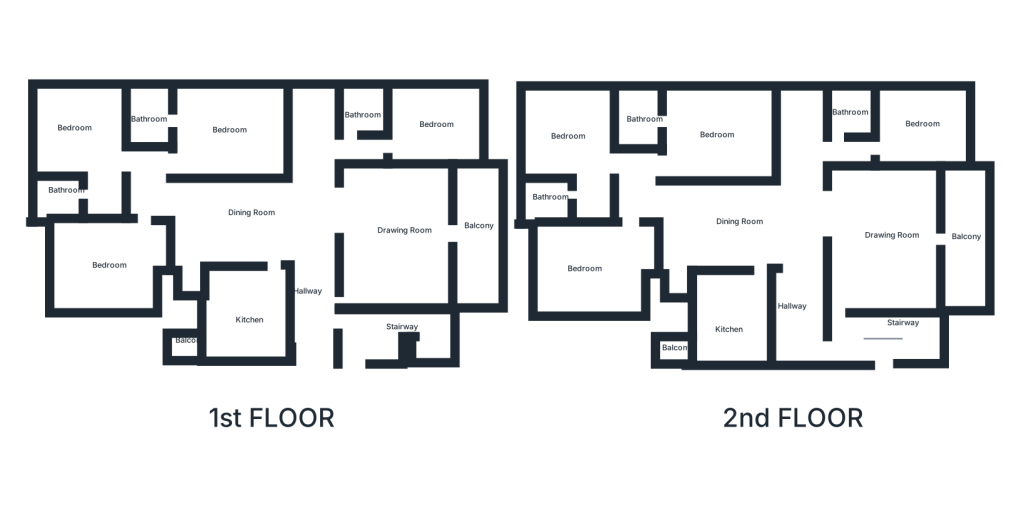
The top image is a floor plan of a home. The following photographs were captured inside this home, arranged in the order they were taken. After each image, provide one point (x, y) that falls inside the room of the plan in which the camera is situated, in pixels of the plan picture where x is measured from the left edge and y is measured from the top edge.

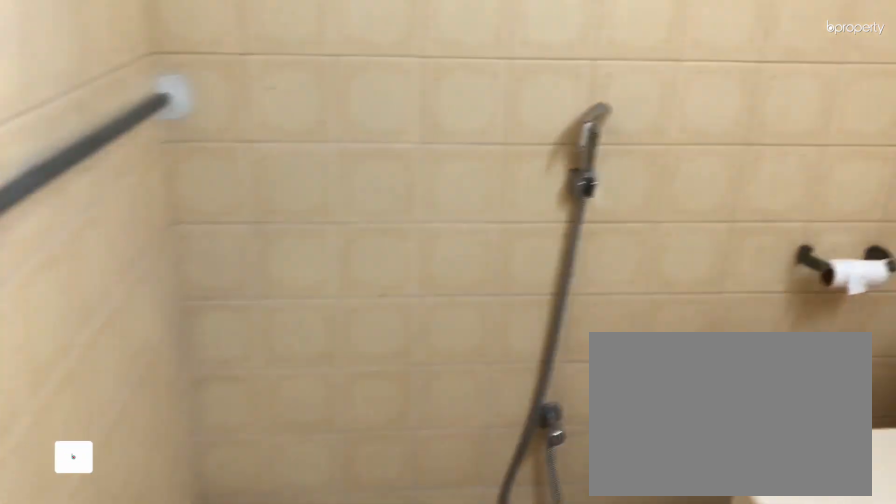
(363, 106)
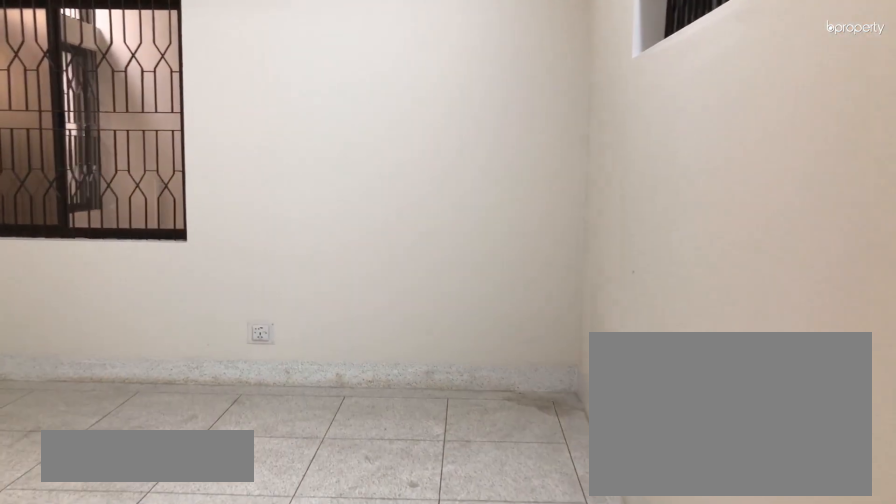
(220, 122)
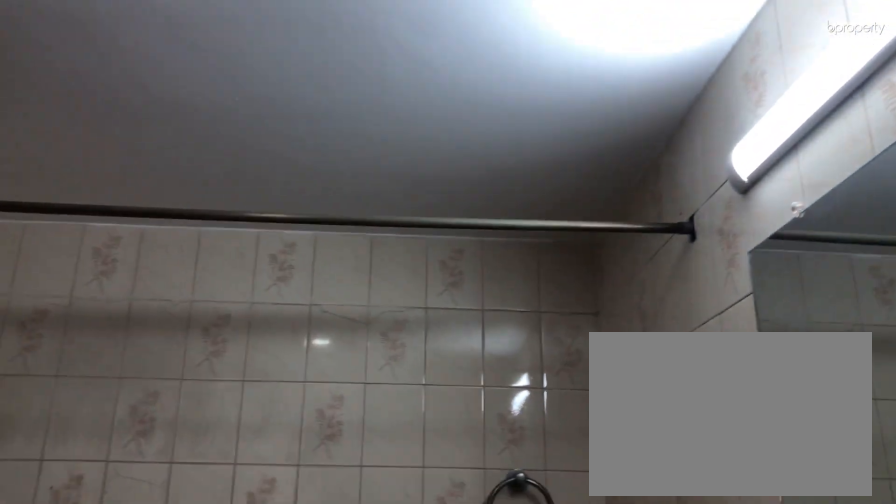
(153, 114)
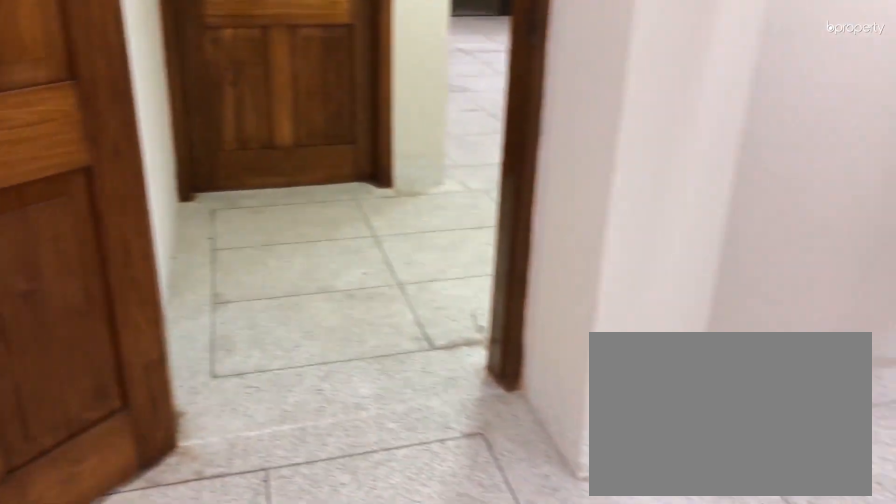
(91, 136)
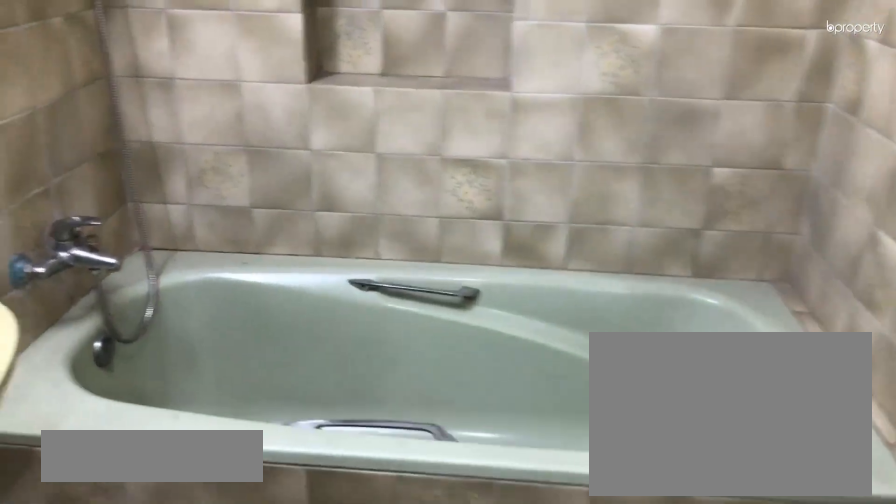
(58, 197)
